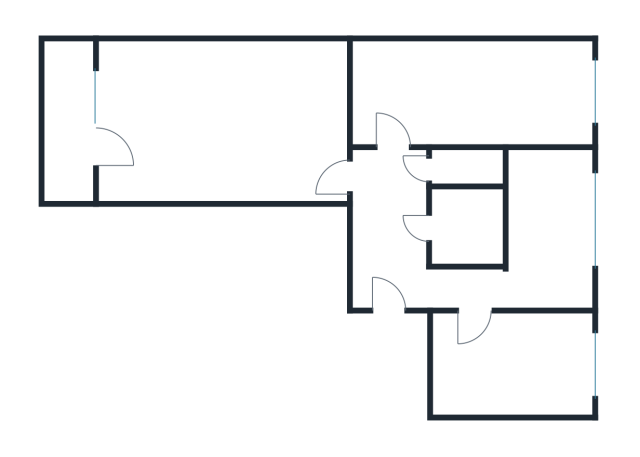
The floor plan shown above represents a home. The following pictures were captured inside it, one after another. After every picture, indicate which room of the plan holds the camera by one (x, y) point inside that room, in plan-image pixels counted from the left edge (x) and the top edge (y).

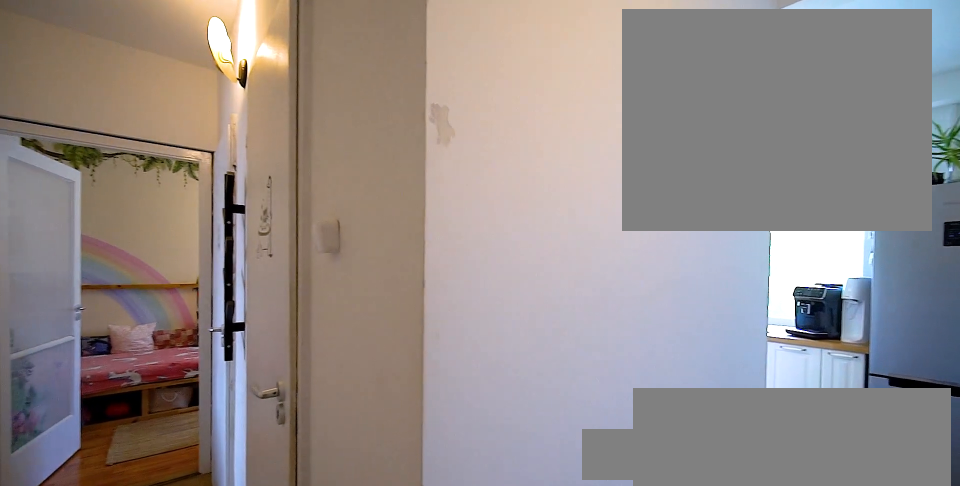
(383, 272)
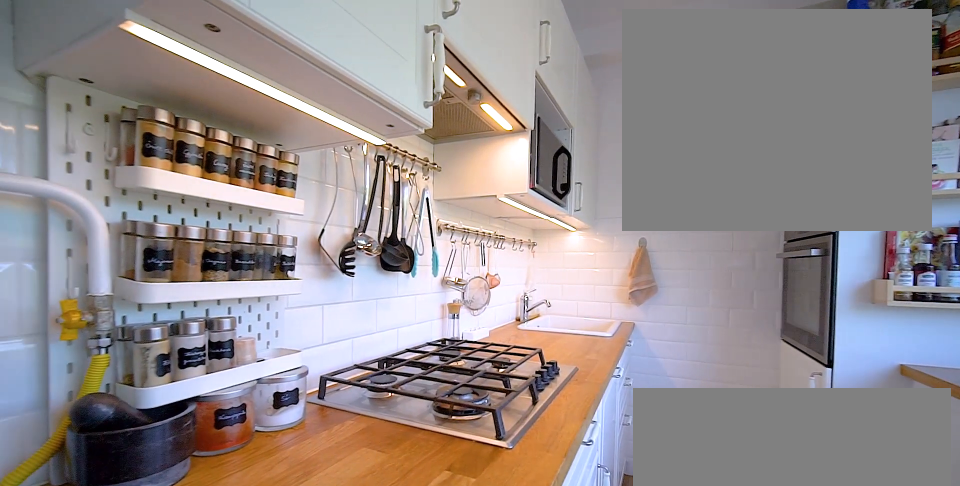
(552, 231)
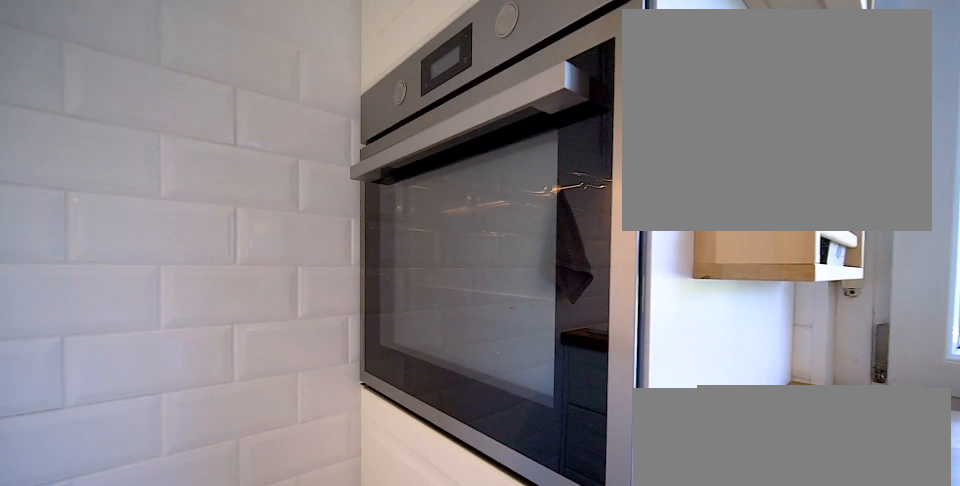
(552, 231)
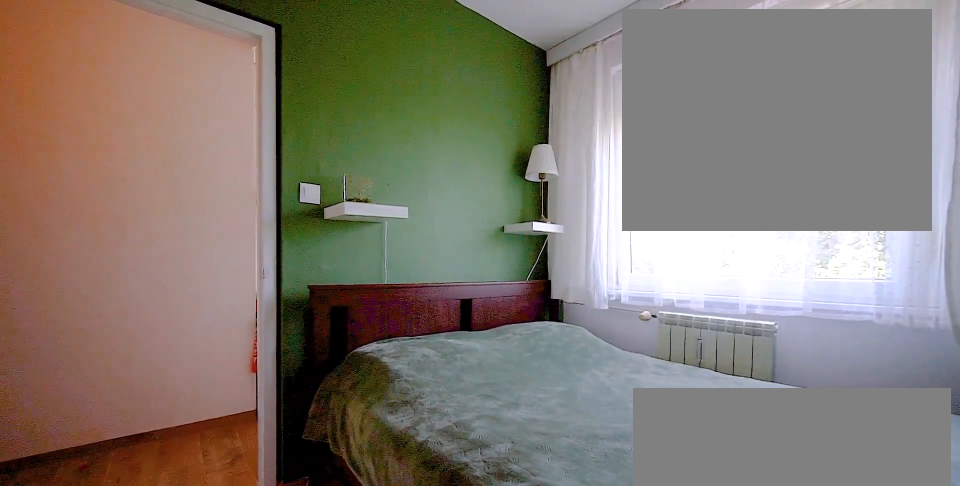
(513, 366)
